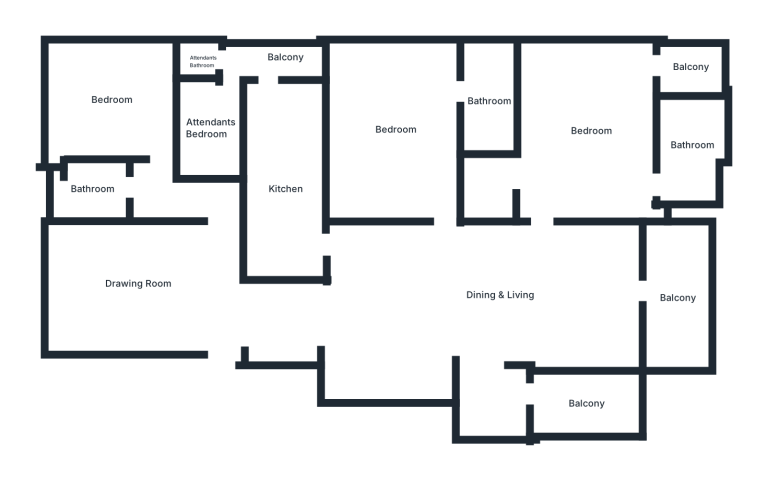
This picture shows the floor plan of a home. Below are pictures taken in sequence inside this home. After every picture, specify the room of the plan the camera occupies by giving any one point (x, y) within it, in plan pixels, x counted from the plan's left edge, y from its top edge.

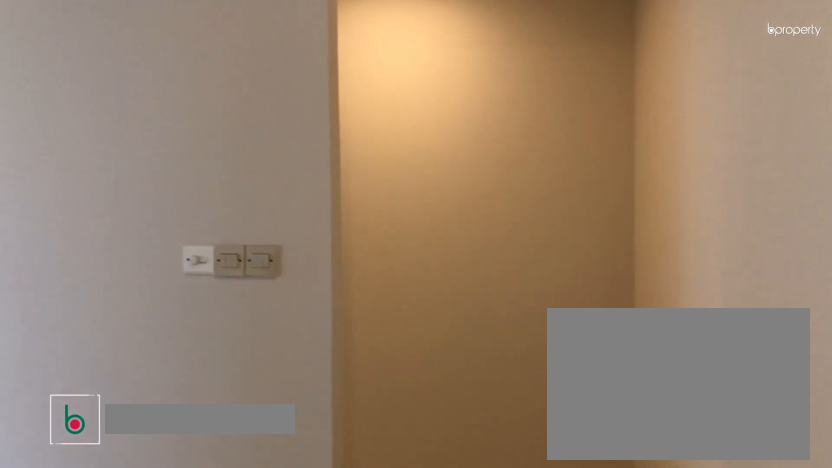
(140, 283)
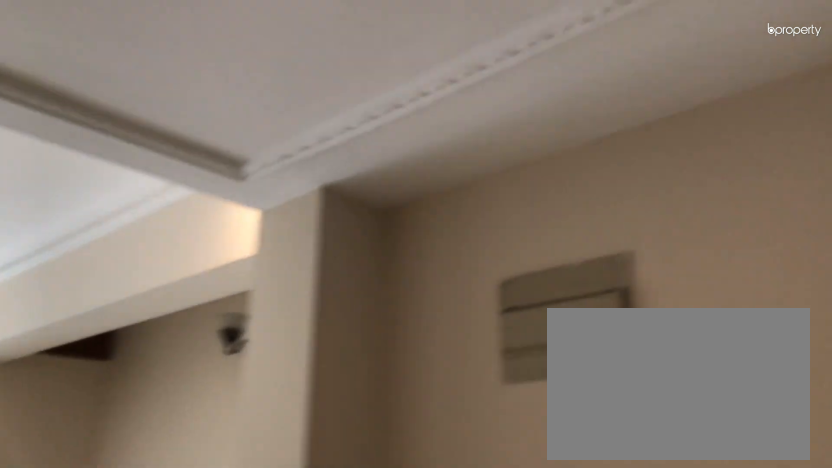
(140, 283)
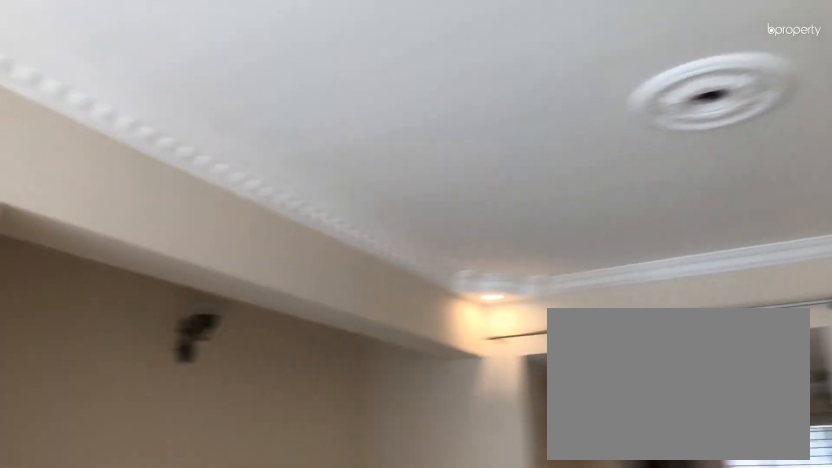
(504, 295)
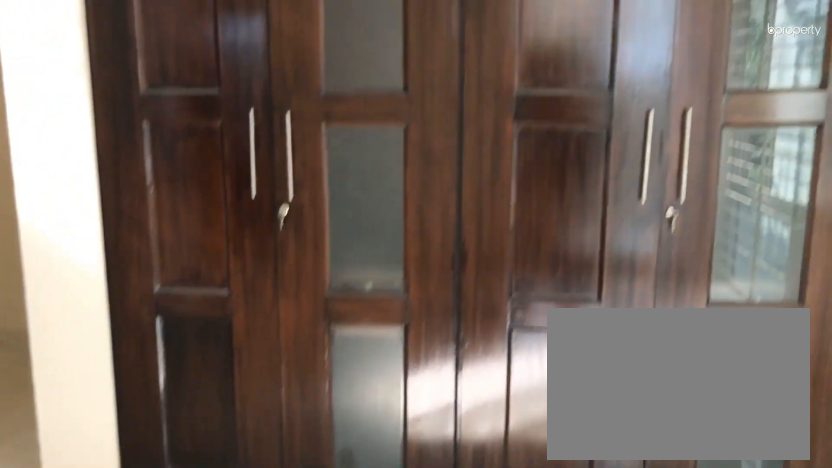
(592, 132)
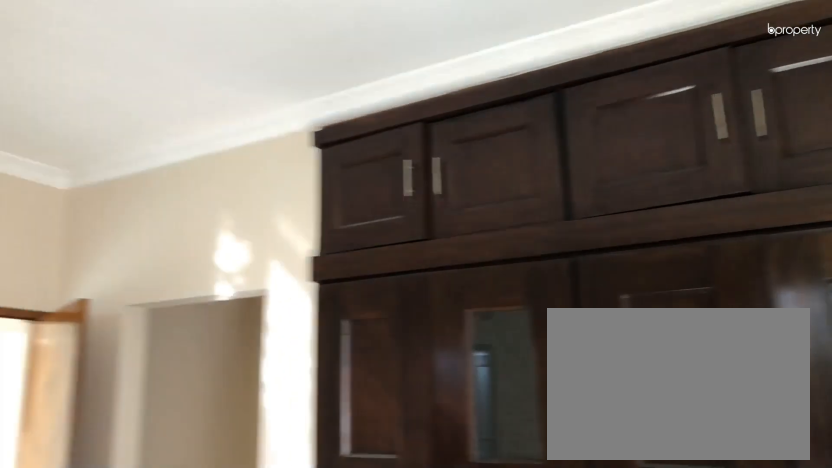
(592, 132)
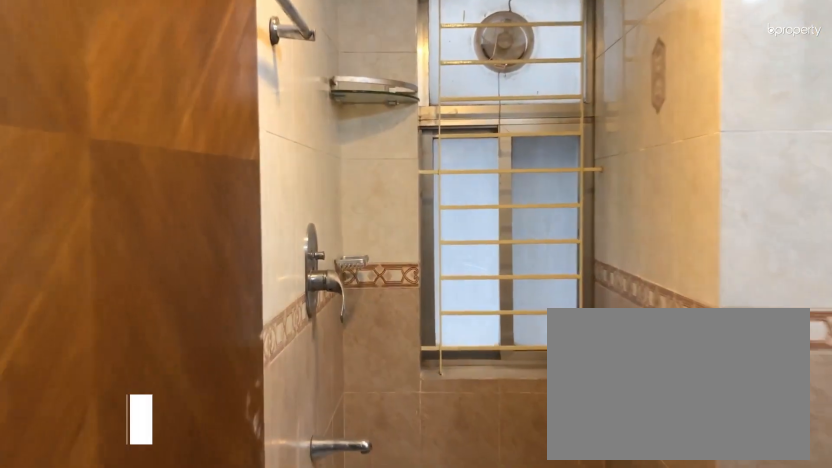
(95, 187)
